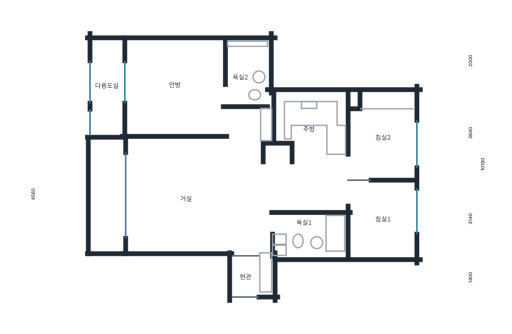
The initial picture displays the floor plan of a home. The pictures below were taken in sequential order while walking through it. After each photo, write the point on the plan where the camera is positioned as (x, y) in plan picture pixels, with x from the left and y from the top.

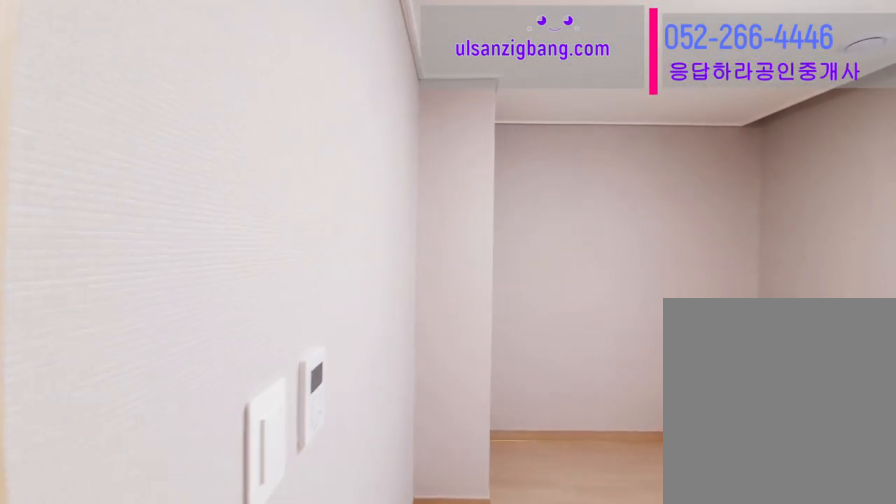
(391, 143)
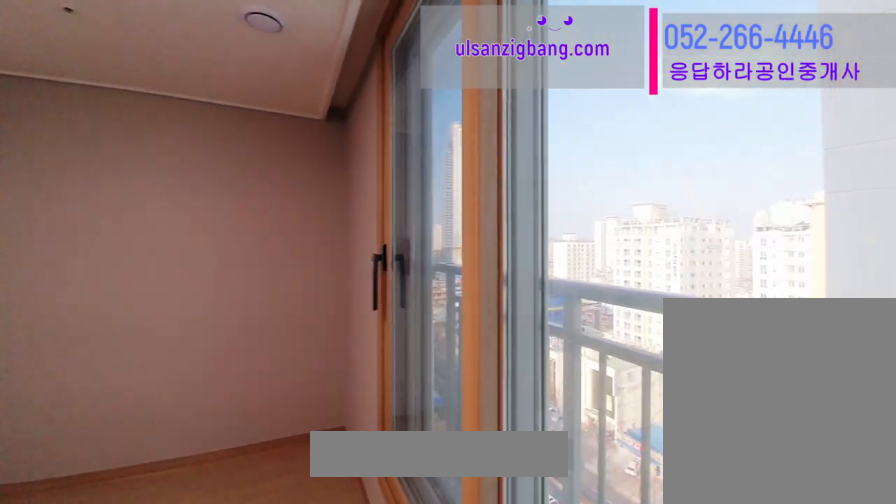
(391, 142)
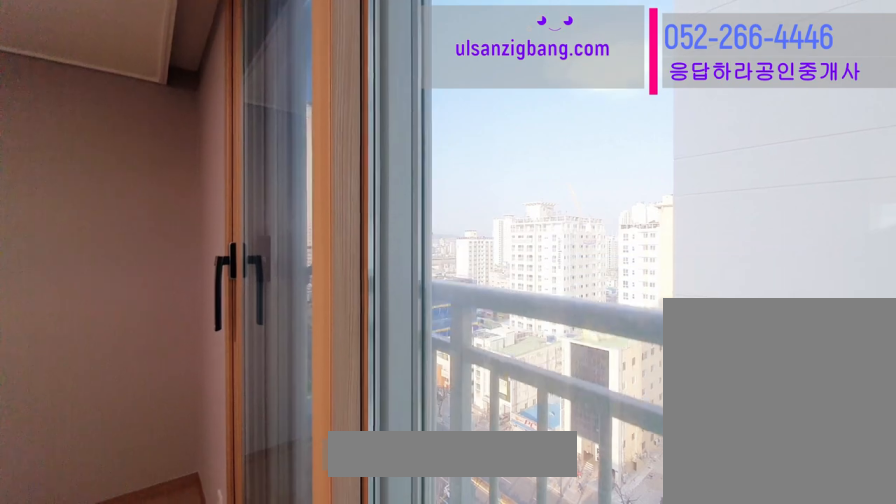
(391, 142)
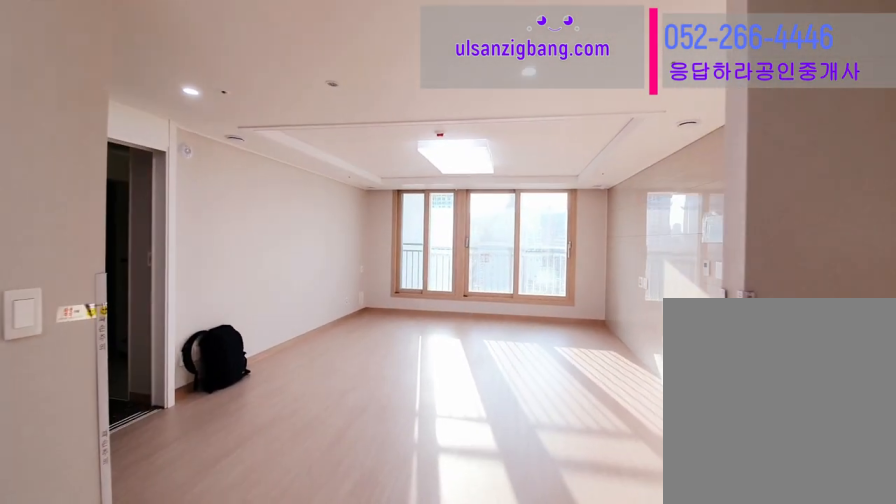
(272, 177)
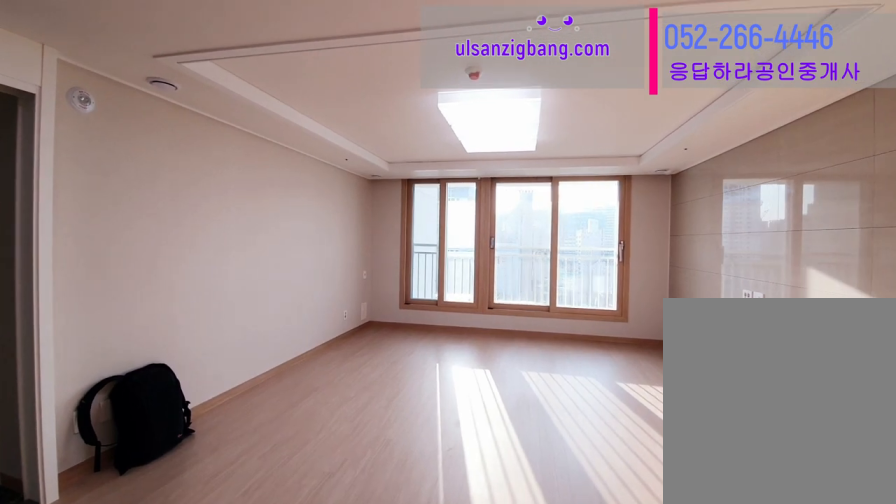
(272, 178)
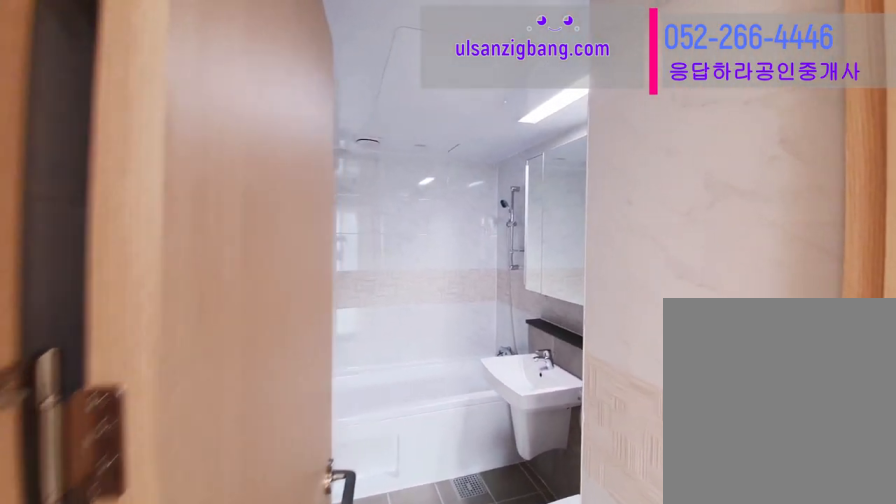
(229, 204)
